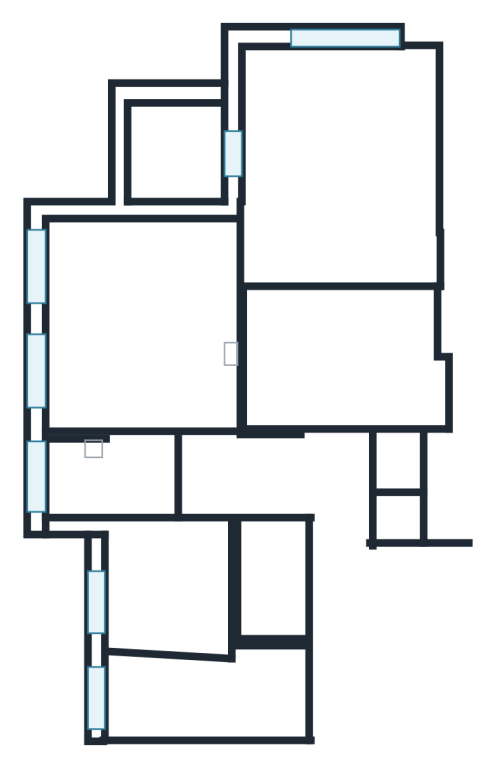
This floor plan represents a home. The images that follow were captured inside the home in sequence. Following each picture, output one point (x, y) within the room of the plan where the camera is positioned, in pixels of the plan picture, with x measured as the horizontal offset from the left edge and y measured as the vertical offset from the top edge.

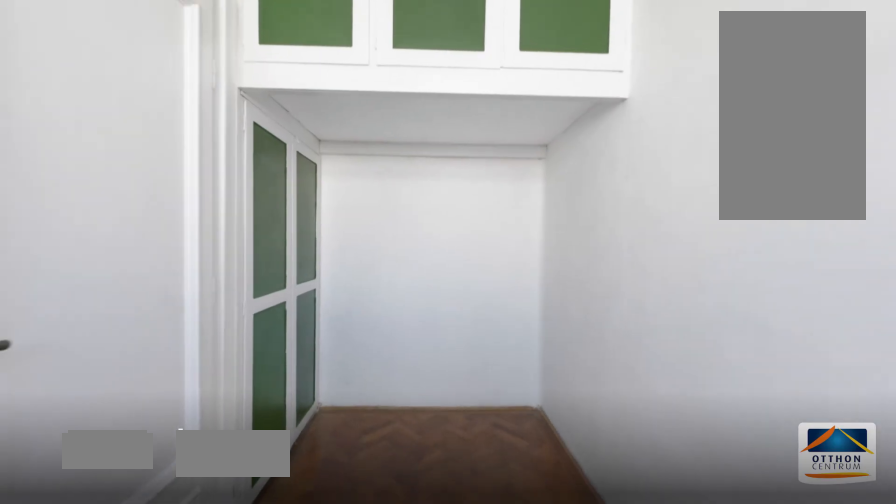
(189, 692)
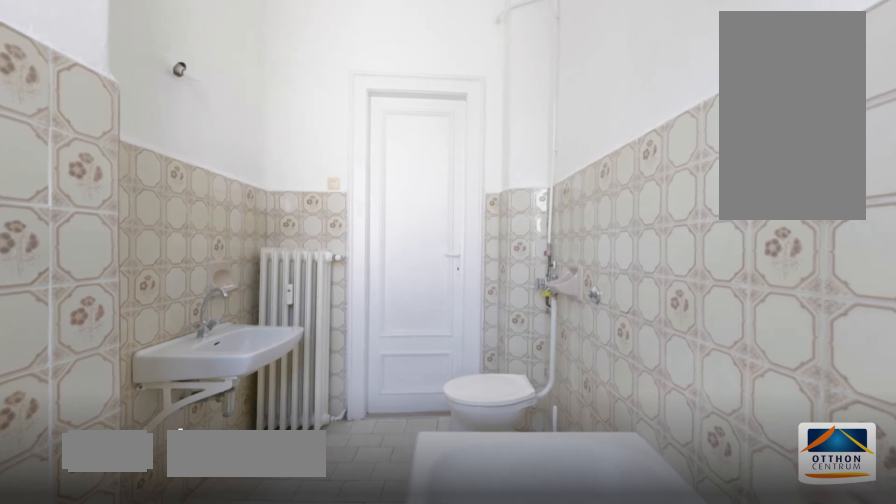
(114, 480)
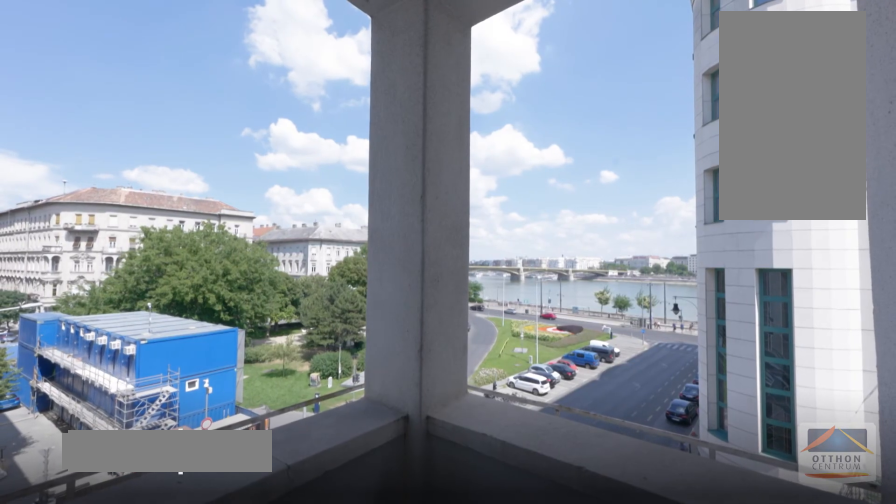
(181, 150)
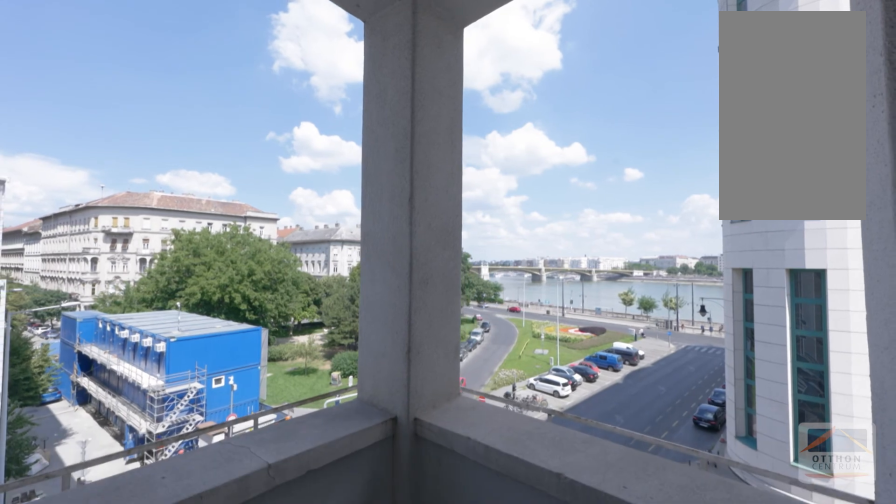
(181, 150)
